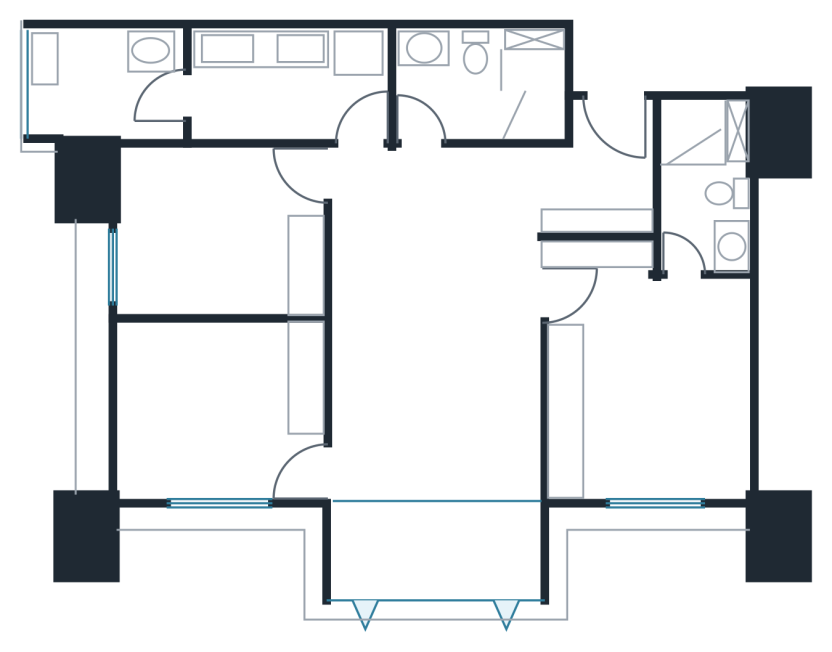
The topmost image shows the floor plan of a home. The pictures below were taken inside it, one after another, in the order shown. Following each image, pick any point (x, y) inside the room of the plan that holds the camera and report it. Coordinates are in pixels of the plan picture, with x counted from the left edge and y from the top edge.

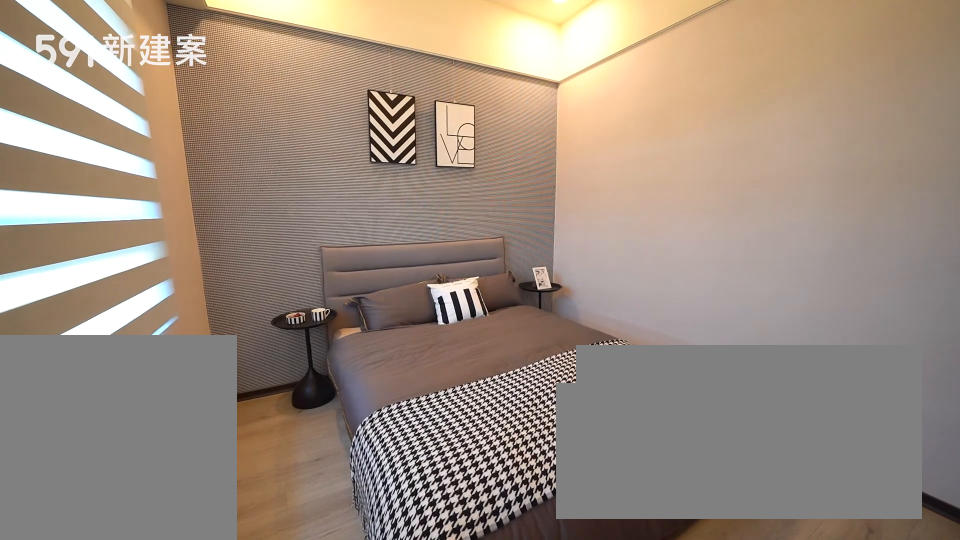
(221, 413)
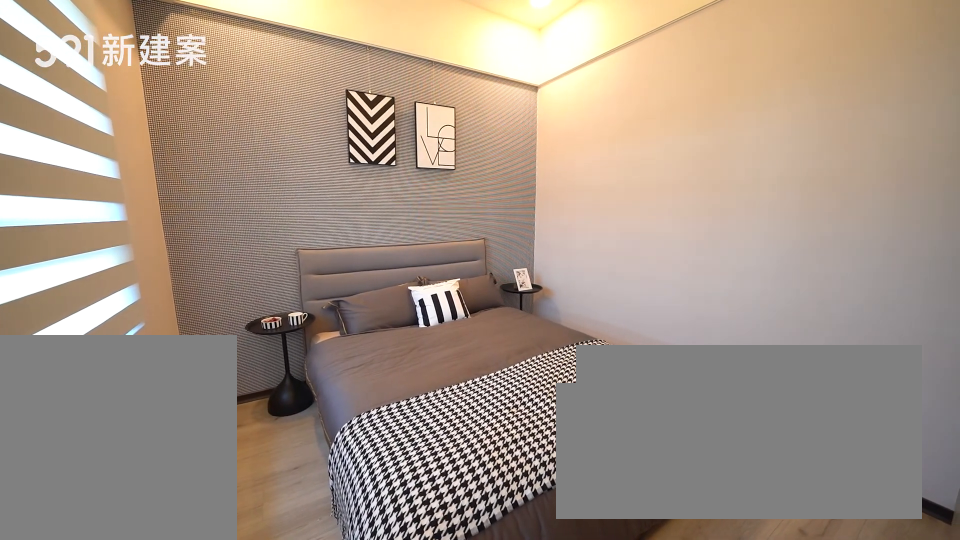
(221, 413)
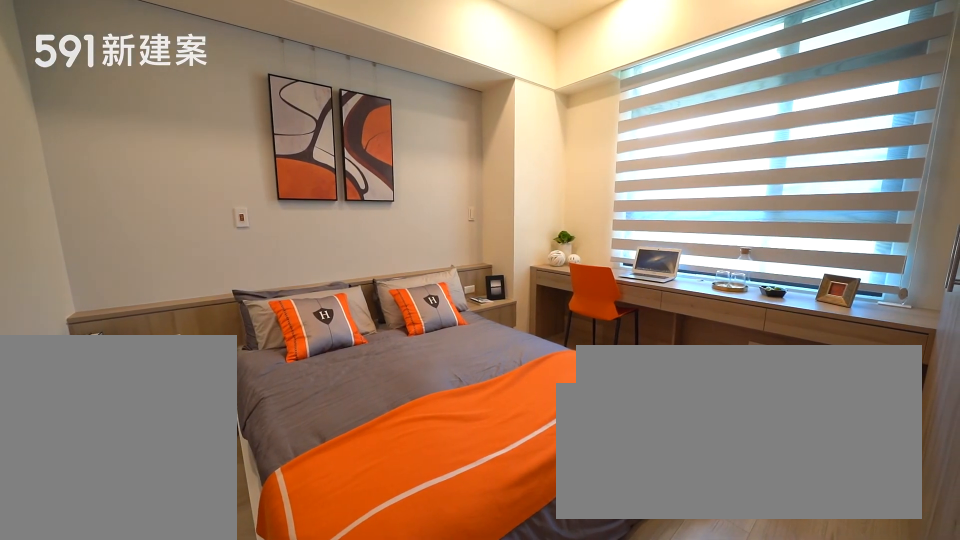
(648, 393)
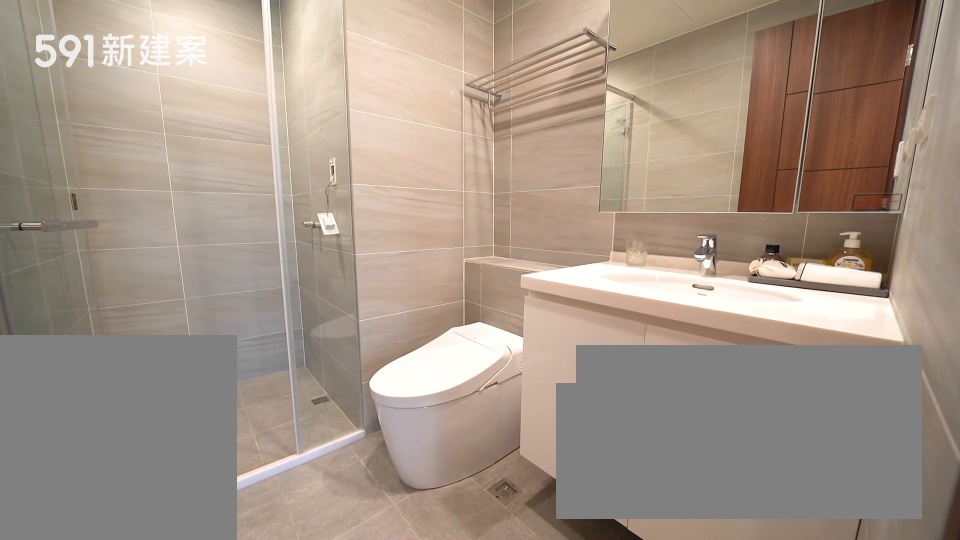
(705, 175)
